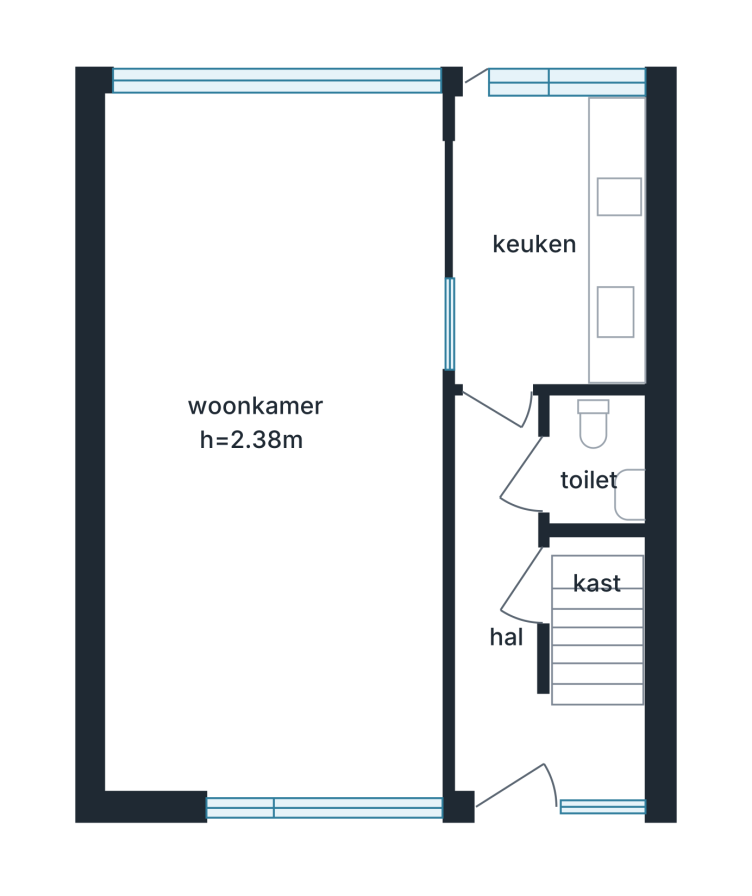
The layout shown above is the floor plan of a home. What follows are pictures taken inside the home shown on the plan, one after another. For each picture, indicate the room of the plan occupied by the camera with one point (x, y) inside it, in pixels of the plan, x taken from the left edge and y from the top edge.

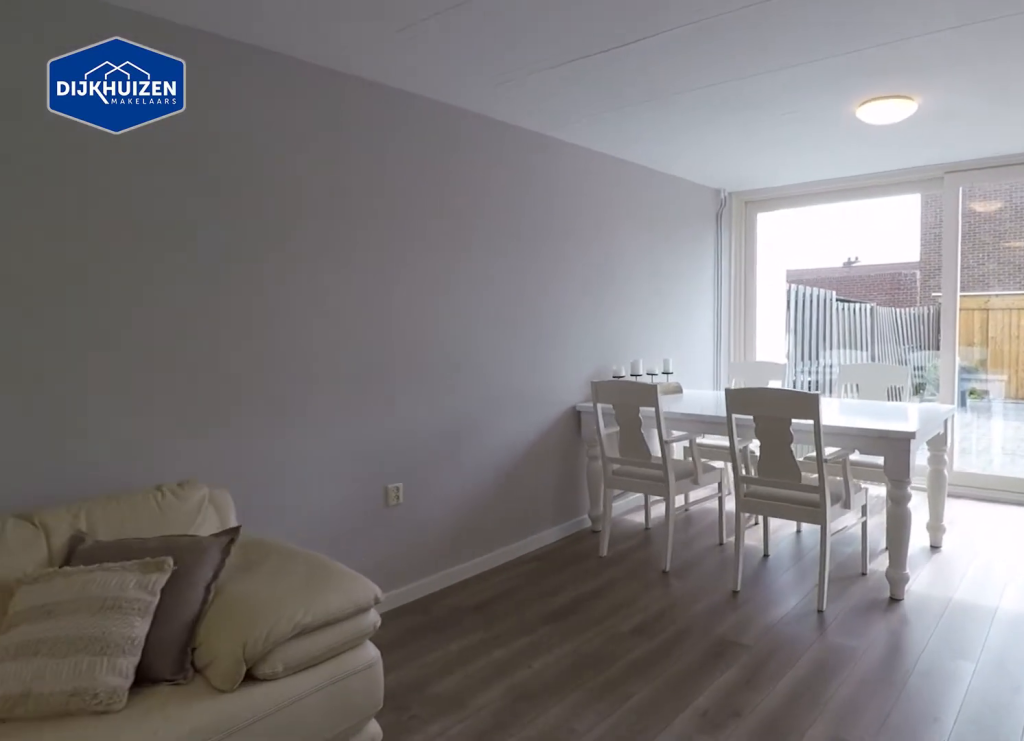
(226, 158)
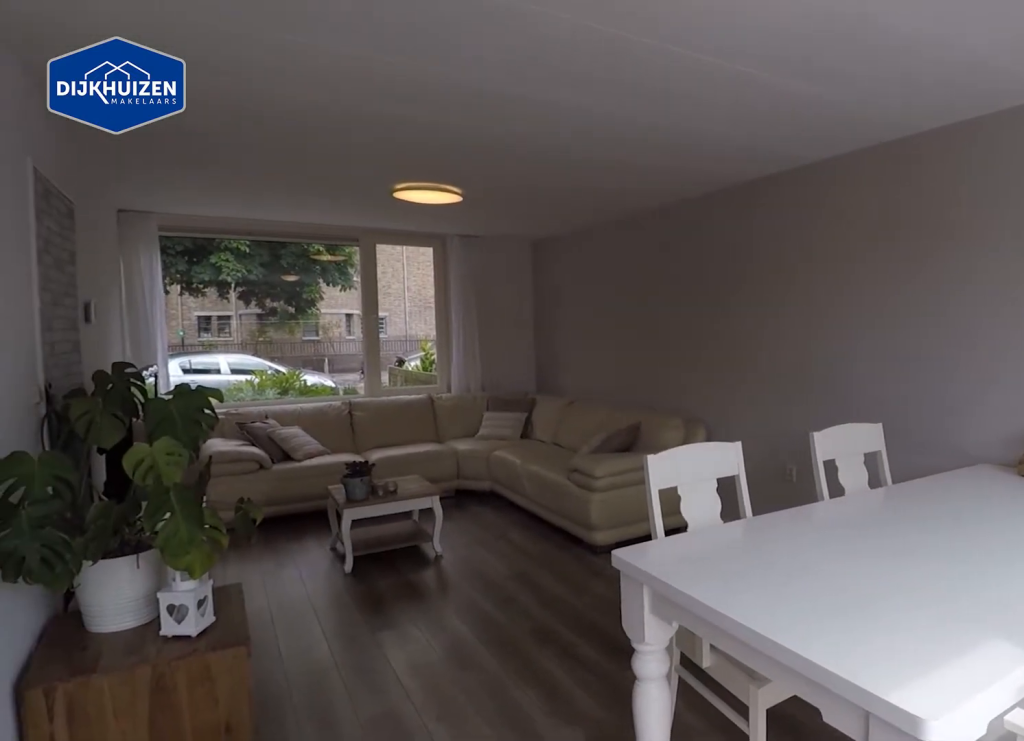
(203, 305)
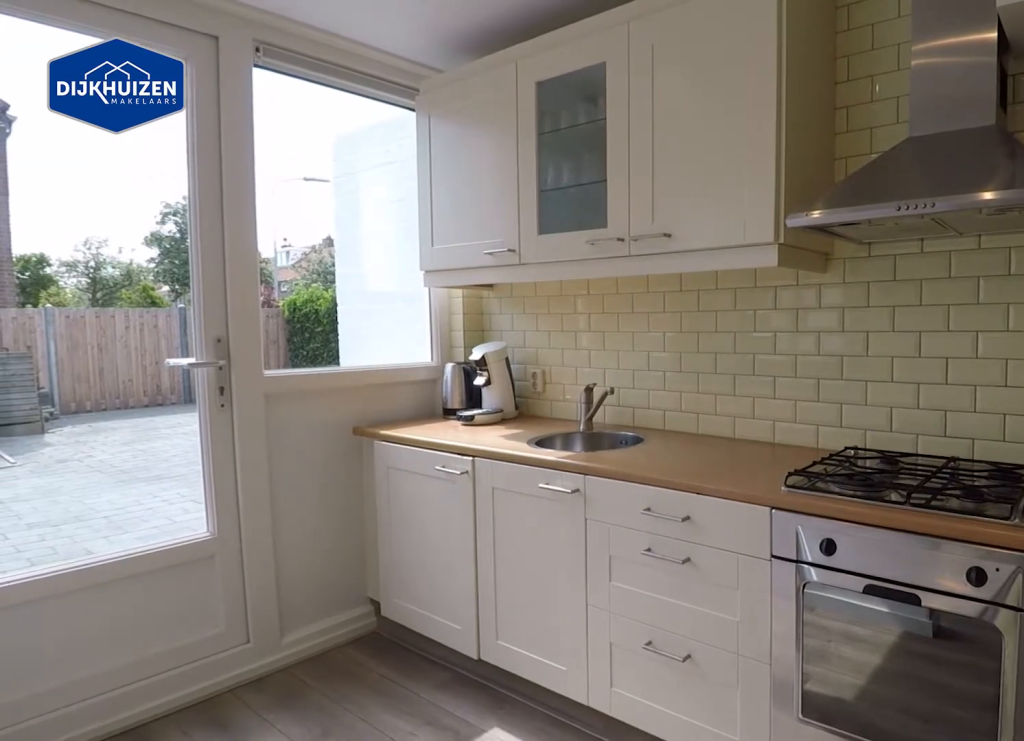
(555, 235)
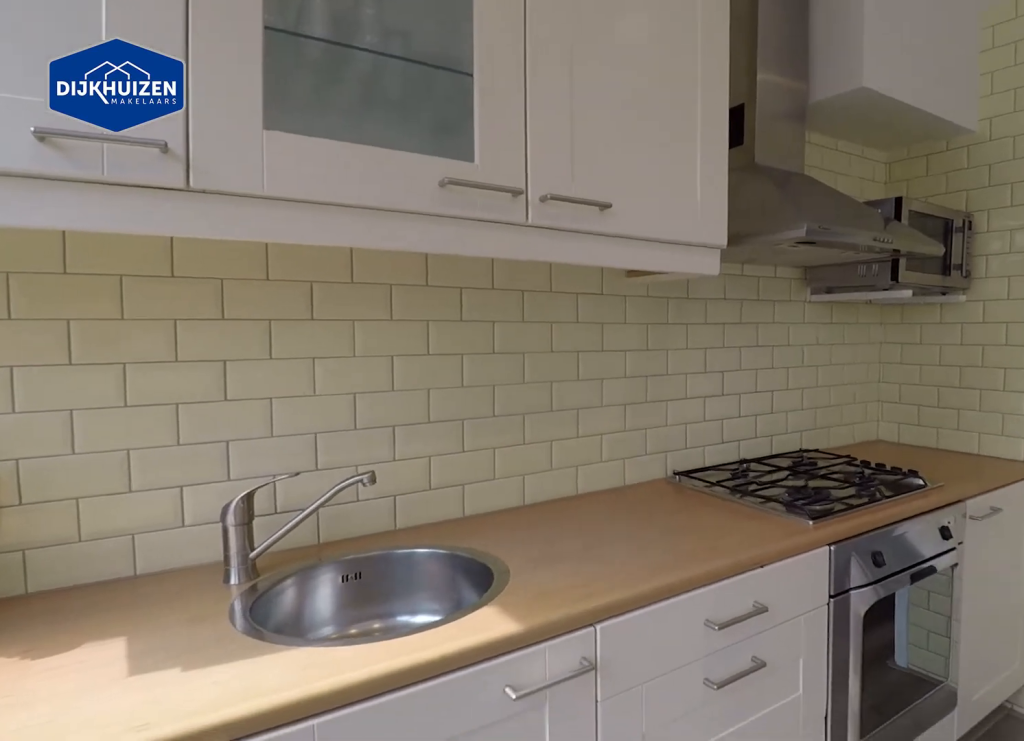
(555, 235)
